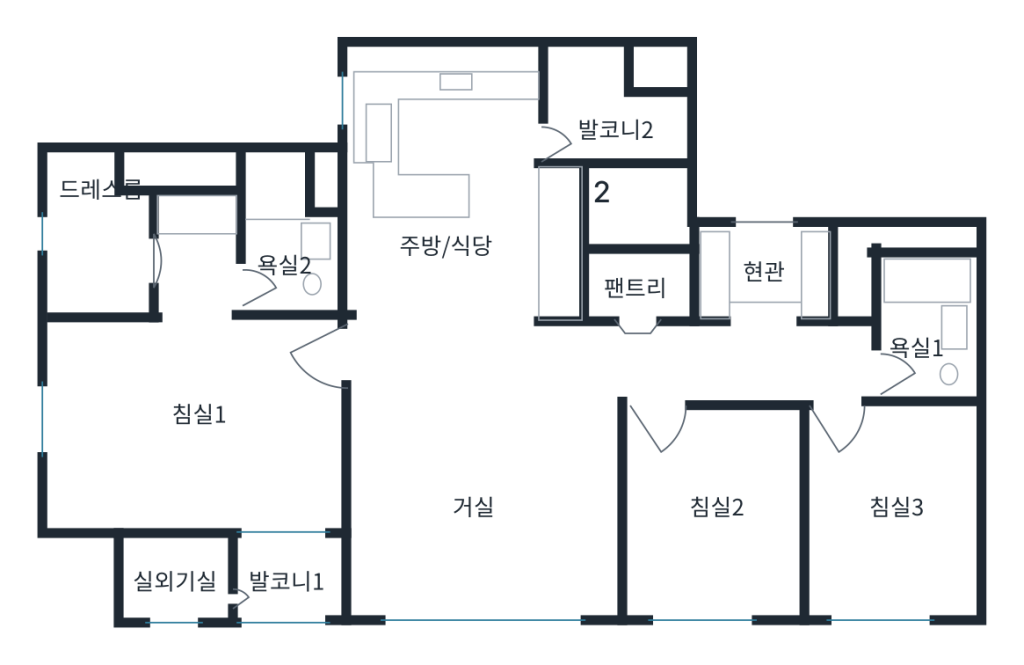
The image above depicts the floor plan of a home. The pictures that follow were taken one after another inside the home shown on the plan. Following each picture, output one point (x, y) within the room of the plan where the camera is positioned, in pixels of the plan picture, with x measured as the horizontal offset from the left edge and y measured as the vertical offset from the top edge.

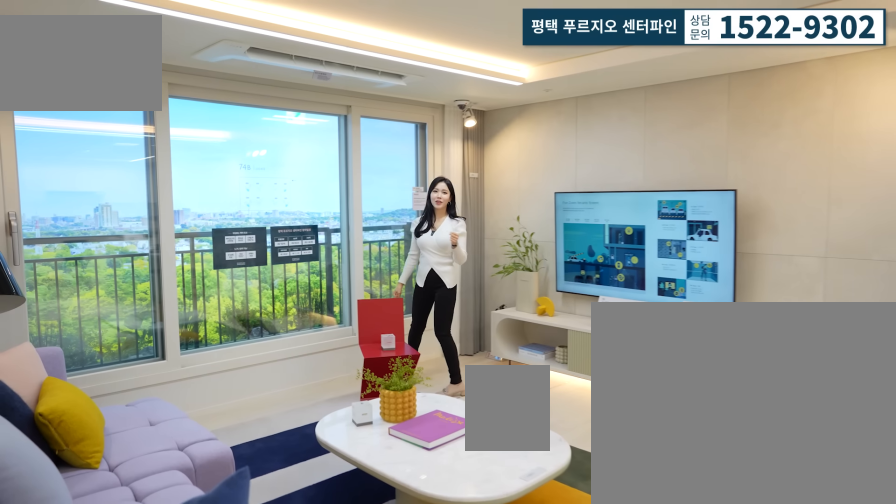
(478, 492)
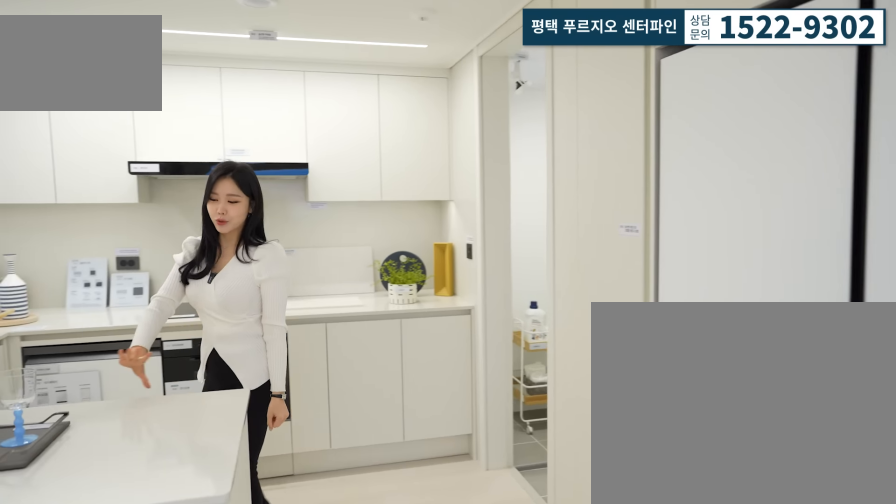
(466, 201)
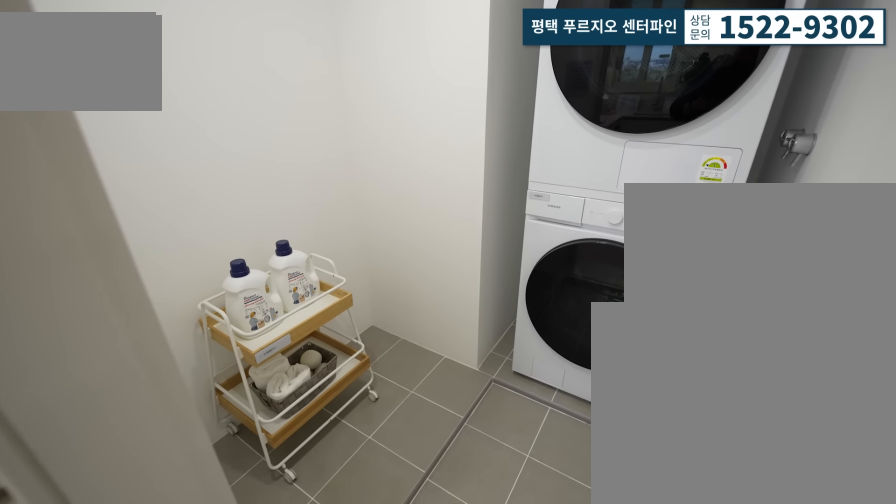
(619, 120)
